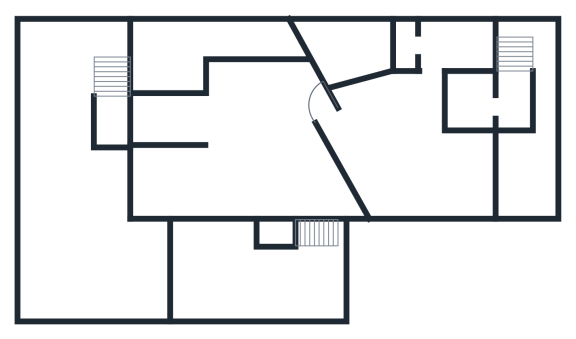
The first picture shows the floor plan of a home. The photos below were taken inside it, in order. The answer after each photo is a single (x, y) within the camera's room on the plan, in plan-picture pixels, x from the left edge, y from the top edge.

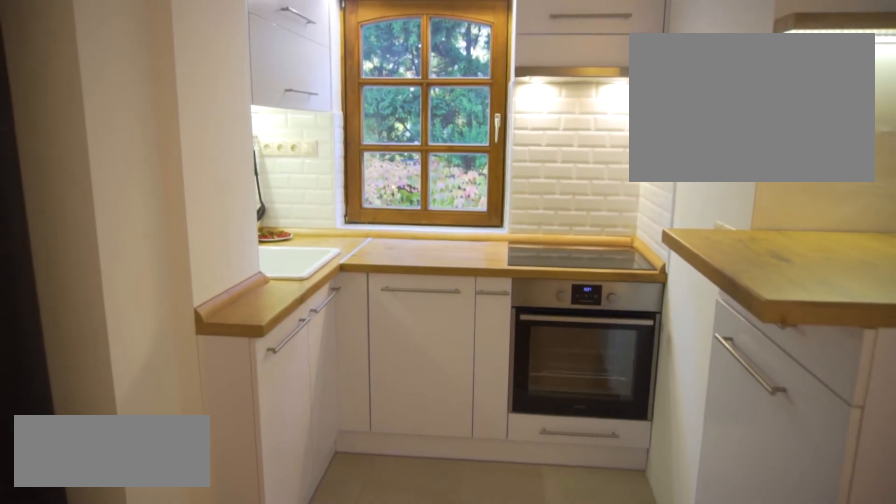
(179, 166)
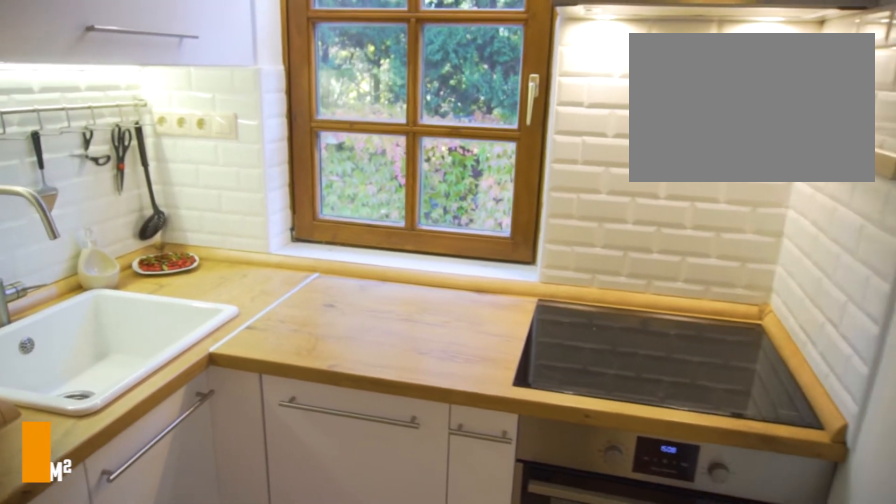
(179, 166)
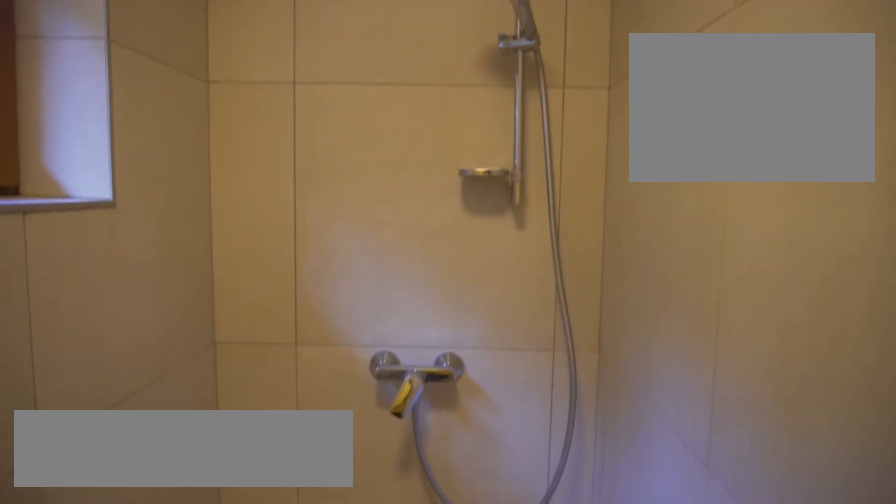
(179, 53)
